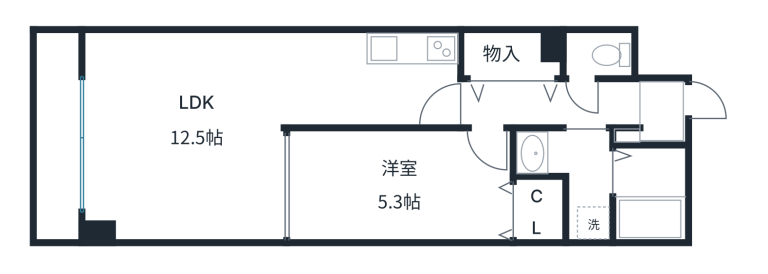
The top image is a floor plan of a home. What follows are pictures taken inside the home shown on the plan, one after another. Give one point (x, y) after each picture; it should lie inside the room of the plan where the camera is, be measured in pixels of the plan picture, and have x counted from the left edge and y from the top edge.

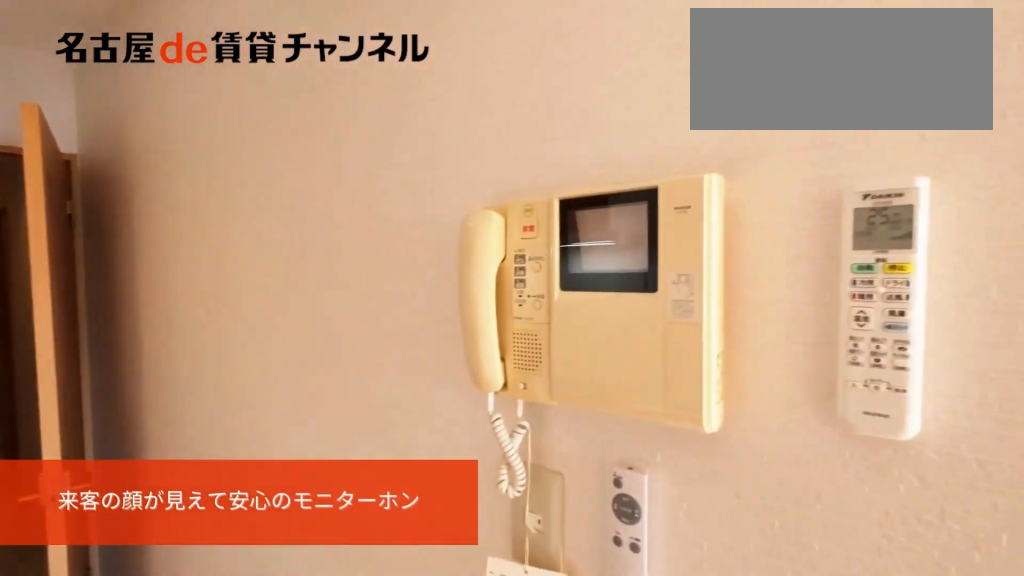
(369, 96)
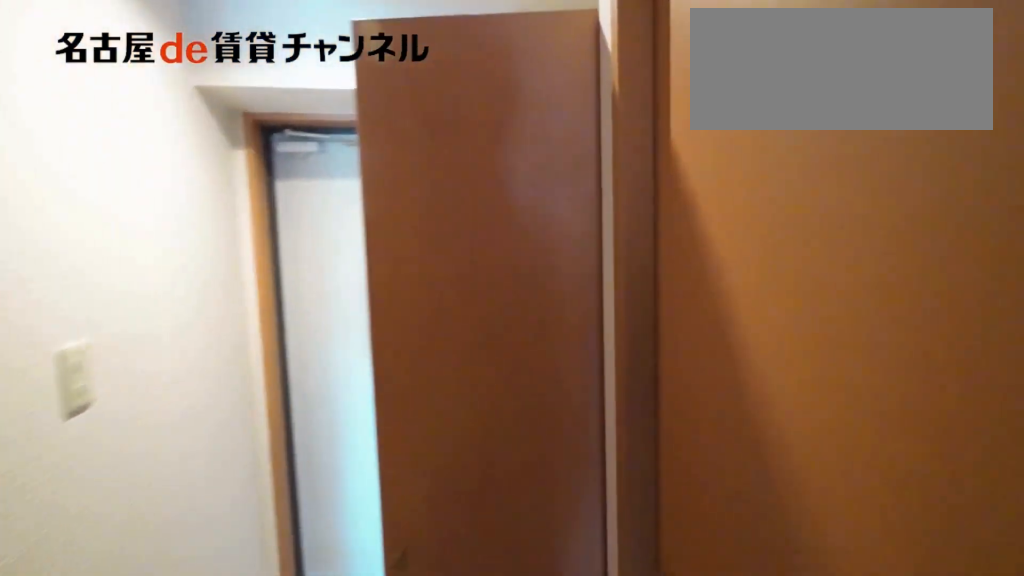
(552, 105)
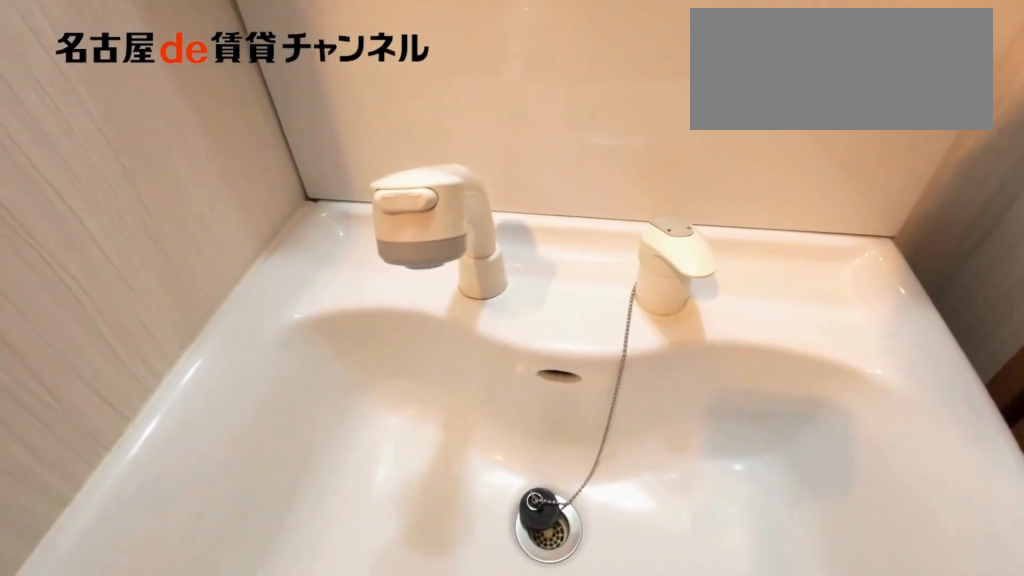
(572, 176)
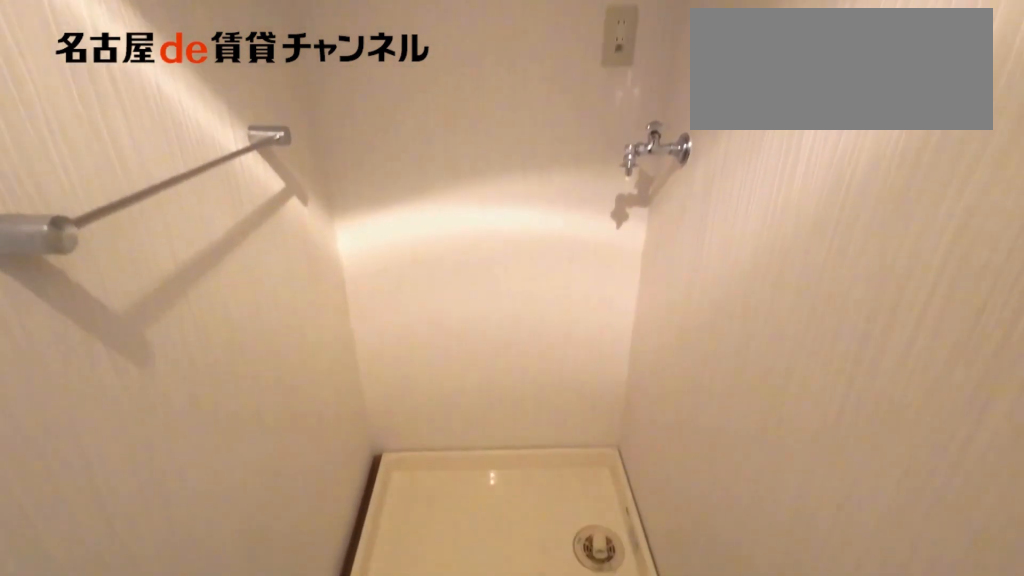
(572, 176)
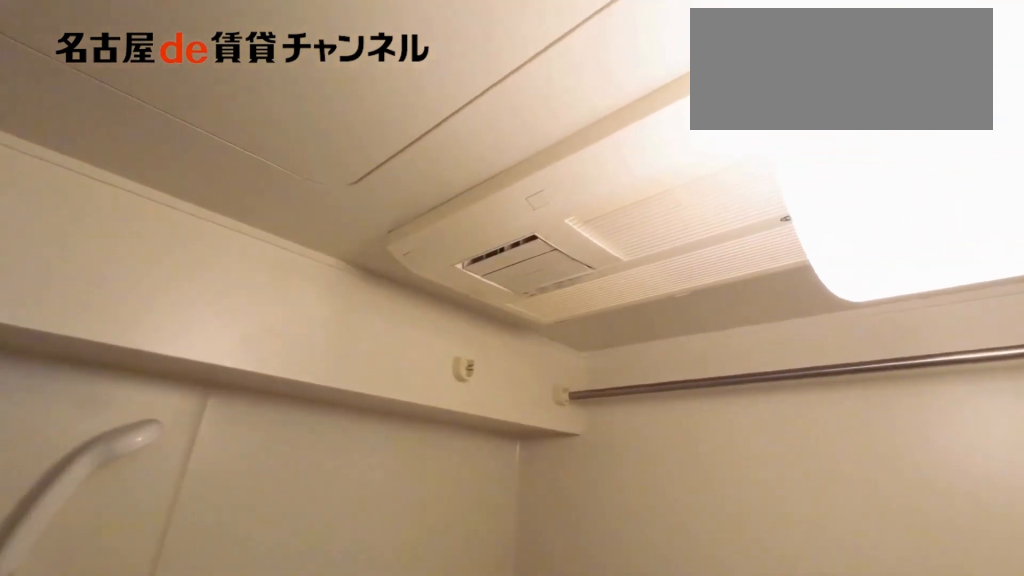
(649, 194)
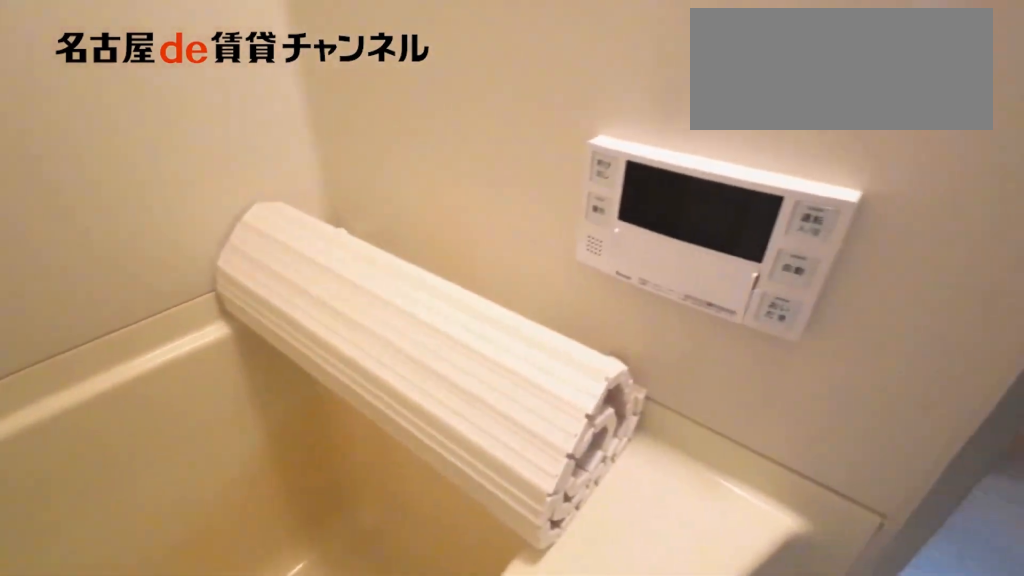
(649, 194)
